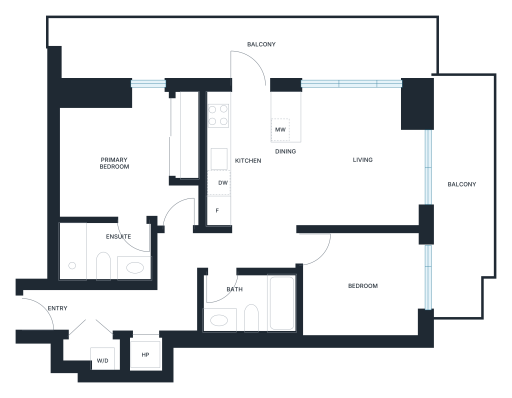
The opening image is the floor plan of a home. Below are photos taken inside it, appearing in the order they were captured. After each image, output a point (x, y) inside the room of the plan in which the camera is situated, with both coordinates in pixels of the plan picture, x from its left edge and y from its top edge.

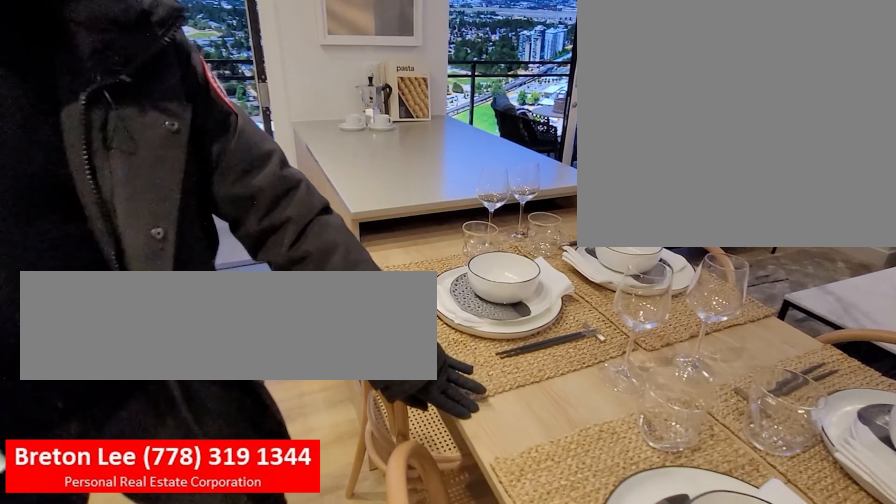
(285, 175)
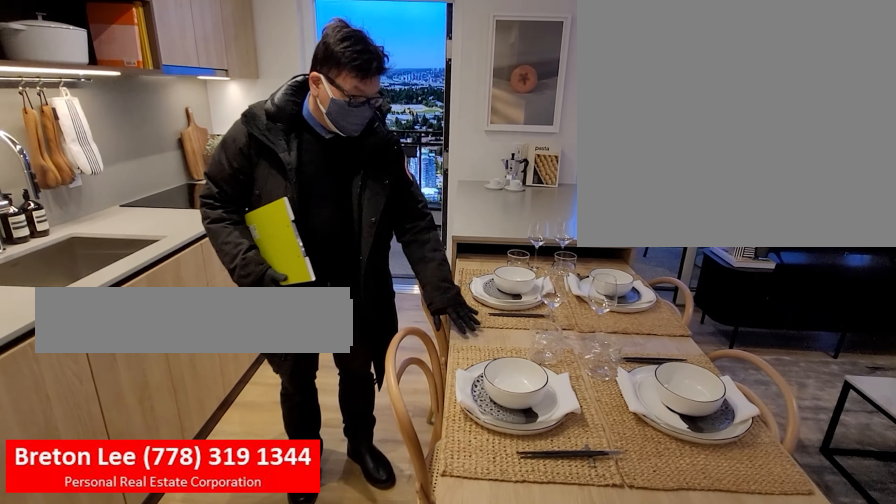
(286, 175)
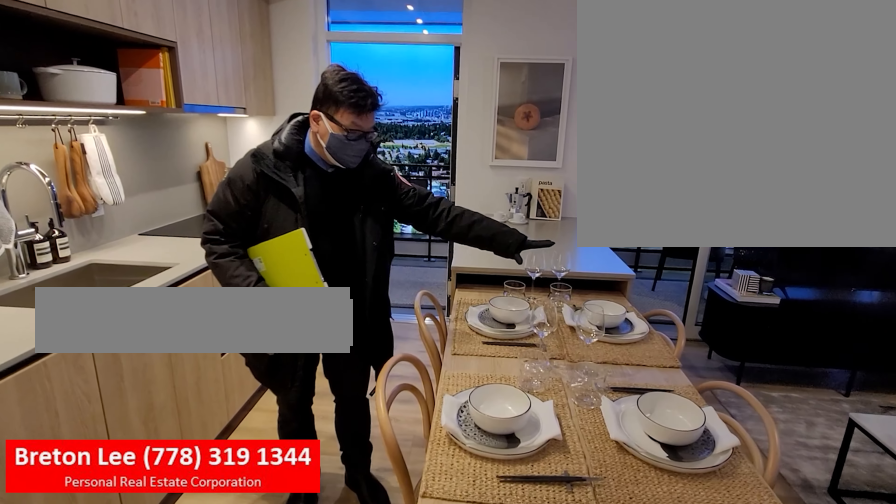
(287, 183)
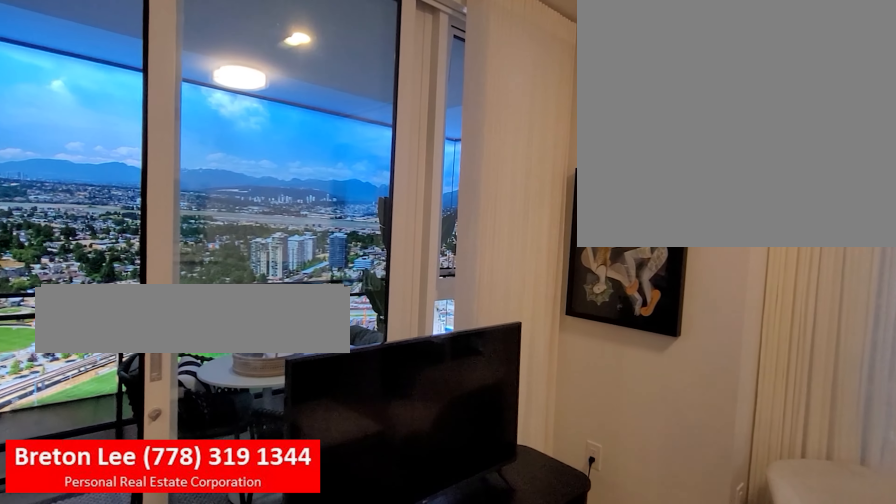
(367, 135)
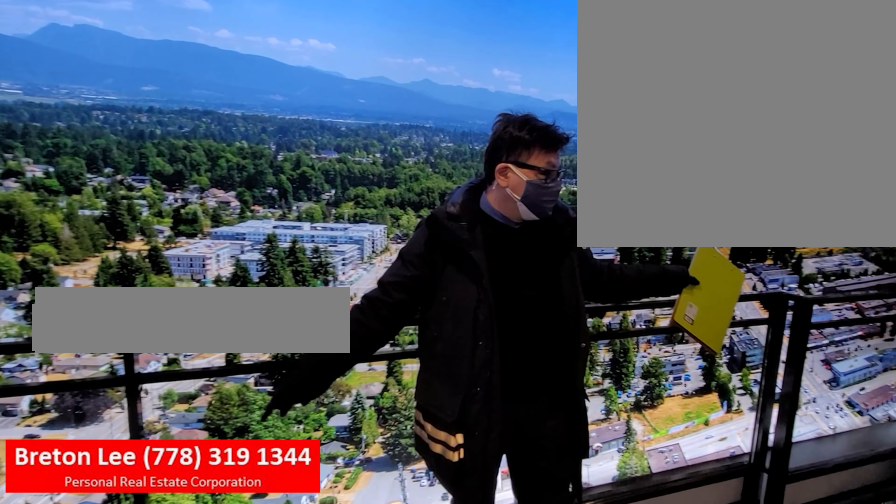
(464, 215)
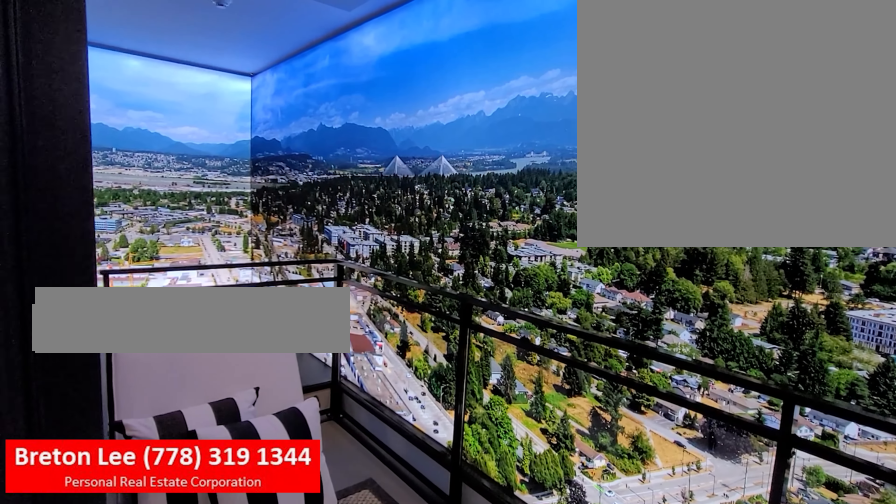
(463, 215)
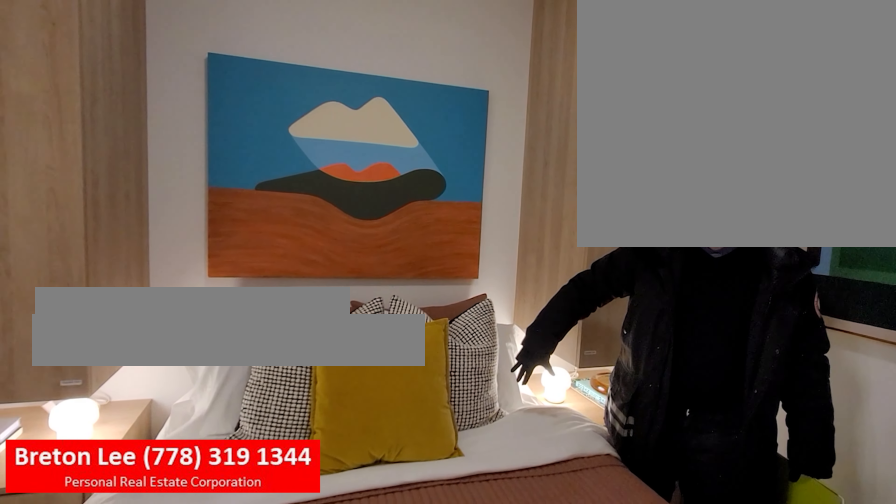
(110, 132)
